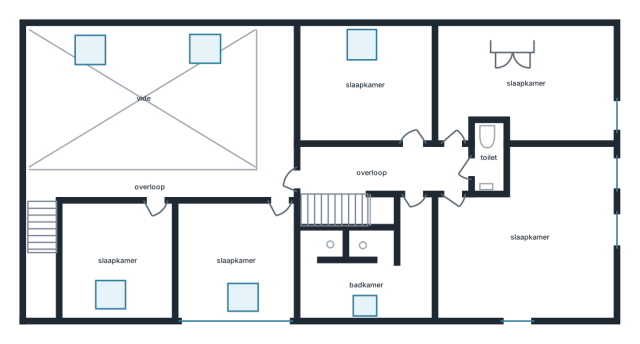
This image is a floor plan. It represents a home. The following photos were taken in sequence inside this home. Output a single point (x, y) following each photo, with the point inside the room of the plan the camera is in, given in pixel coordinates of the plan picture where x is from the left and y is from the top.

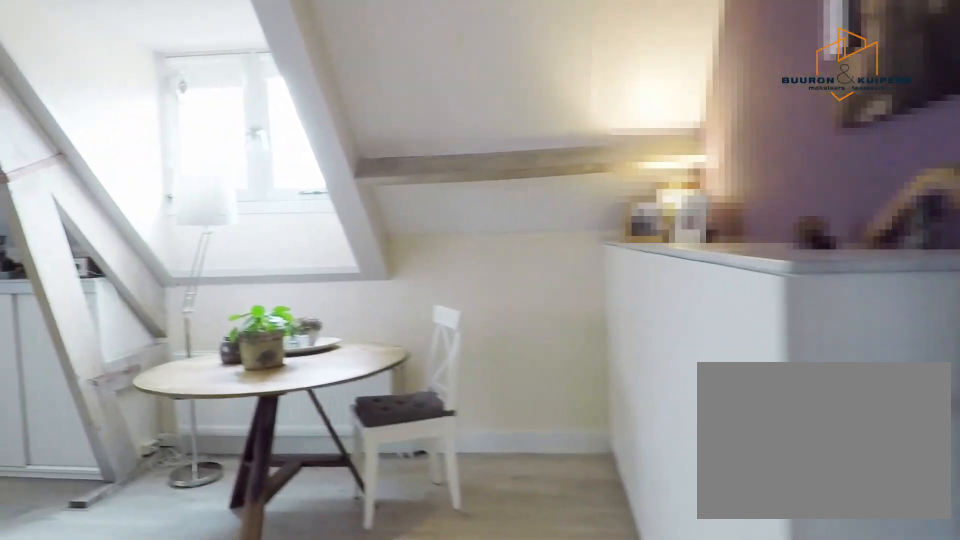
(532, 235)
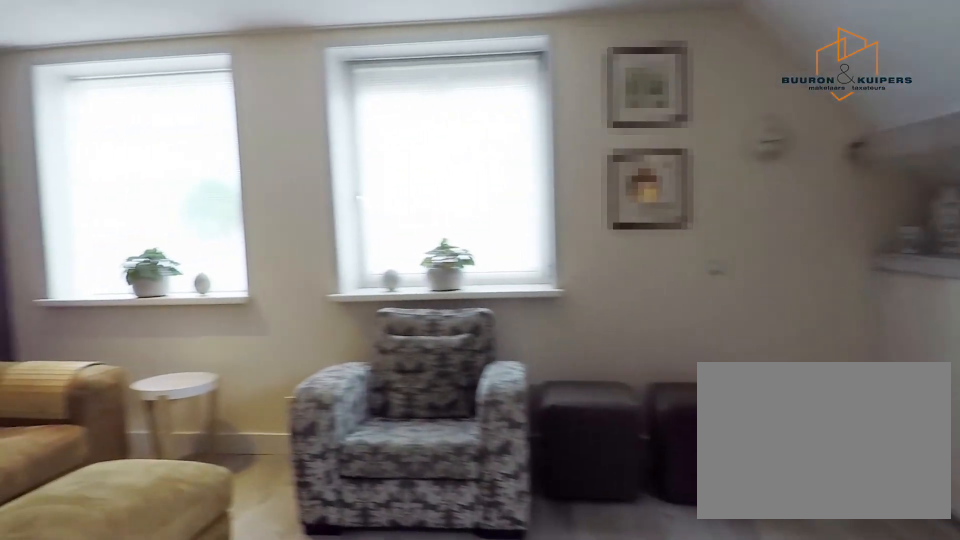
(532, 235)
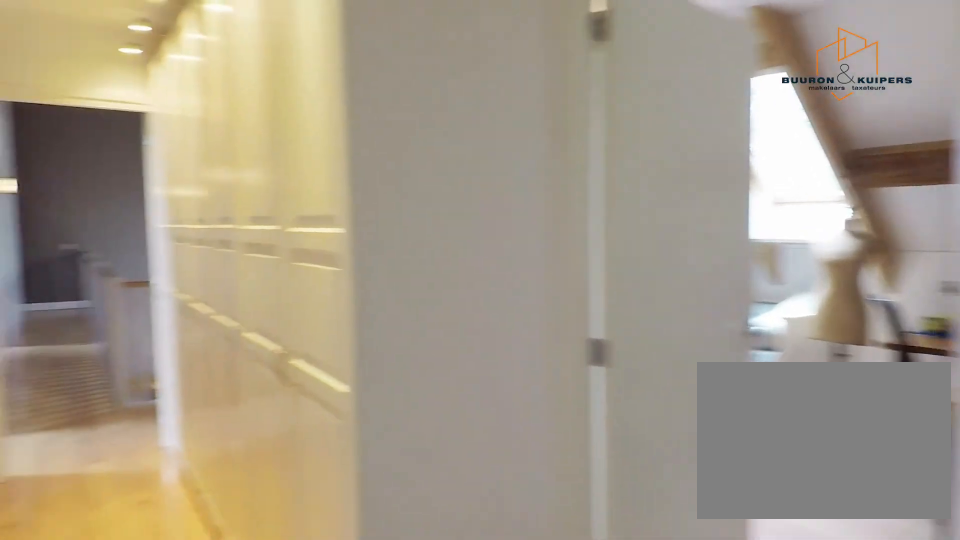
(385, 168)
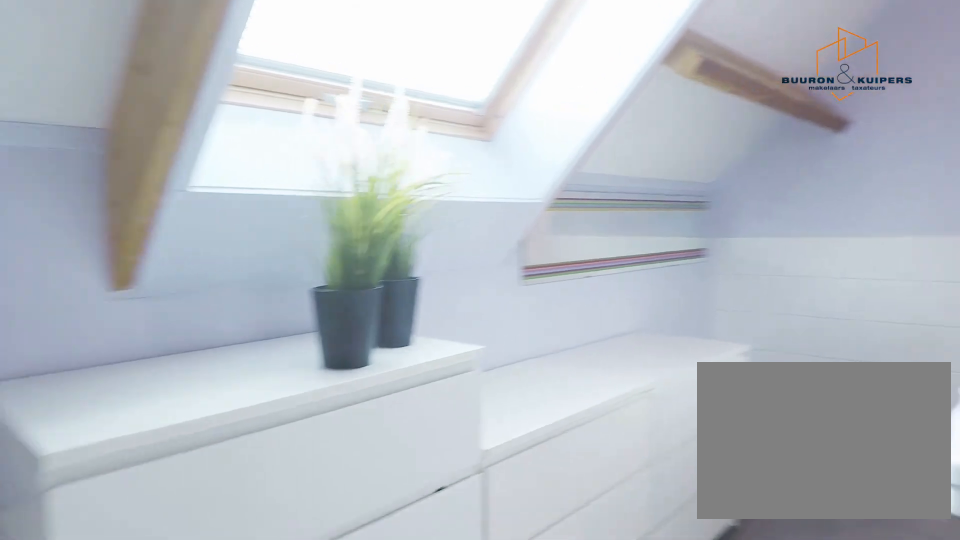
(370, 266)
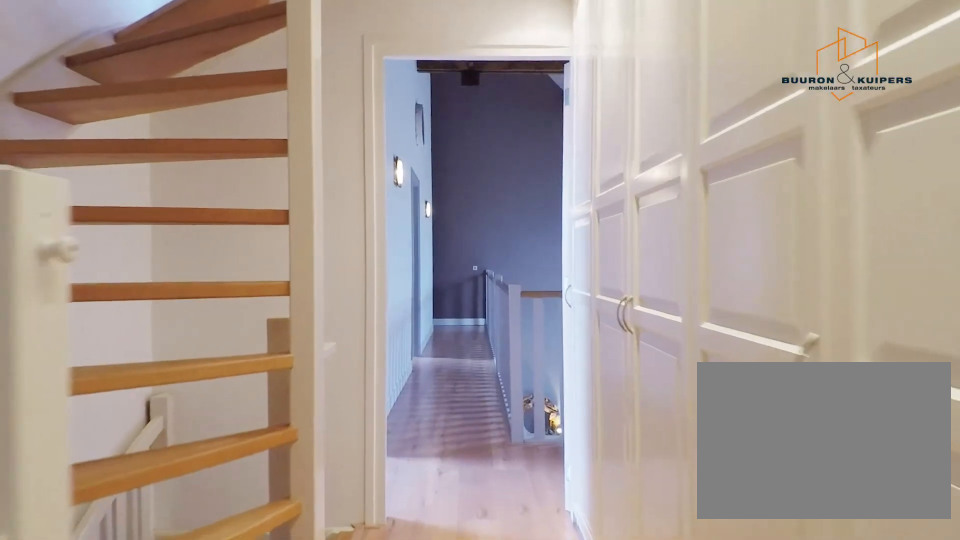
(385, 168)
